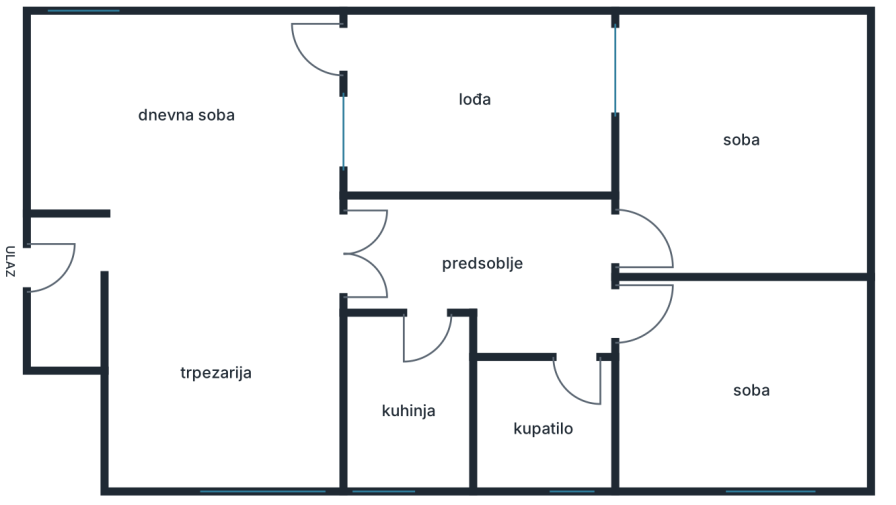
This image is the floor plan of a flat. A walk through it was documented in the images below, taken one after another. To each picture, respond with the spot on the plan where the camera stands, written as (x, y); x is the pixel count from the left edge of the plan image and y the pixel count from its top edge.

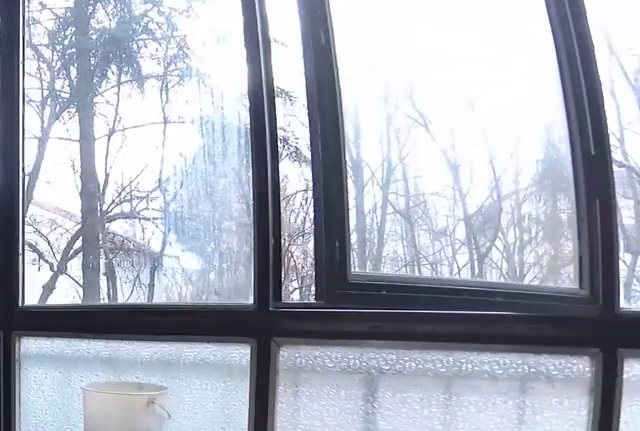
(570, 118)
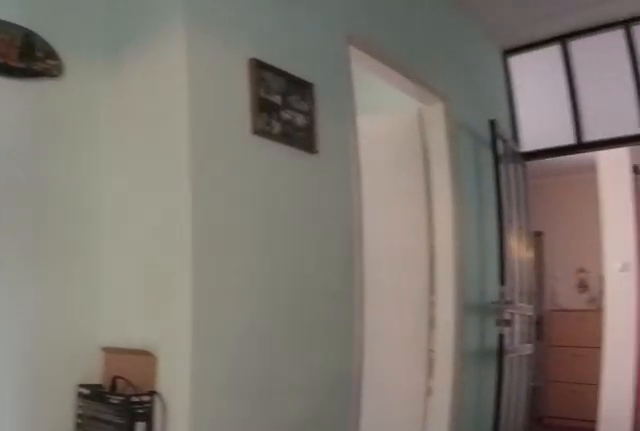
(561, 255)
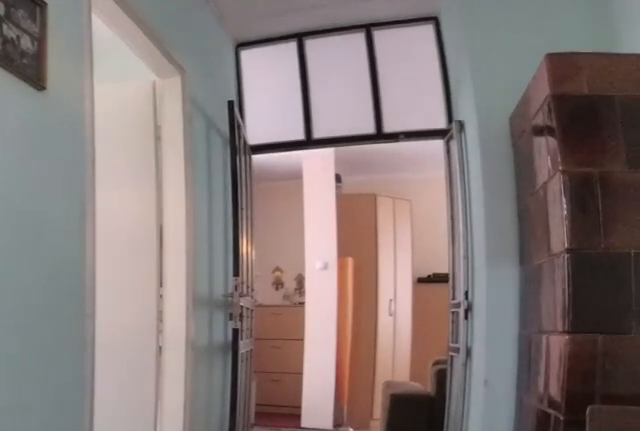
(533, 265)
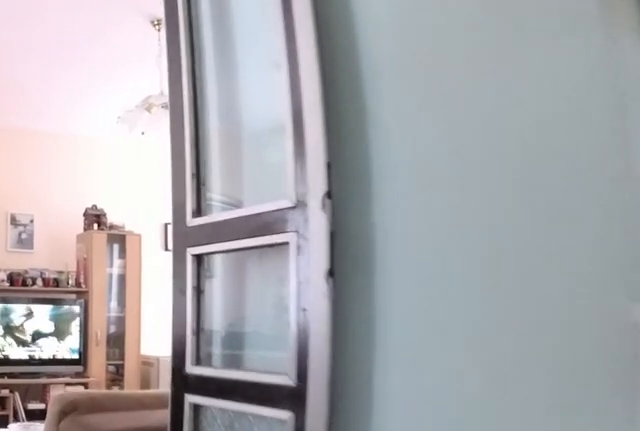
(382, 248)
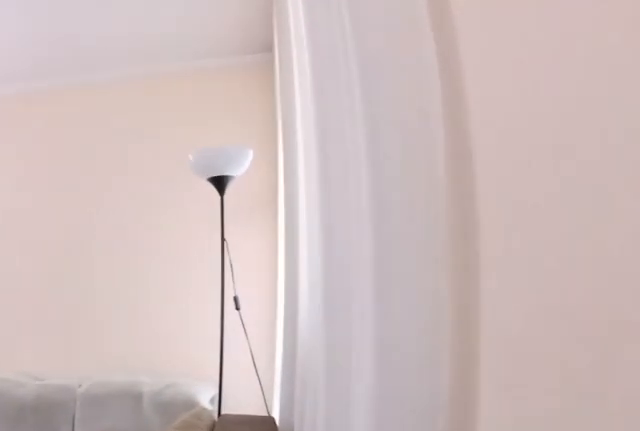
(328, 262)
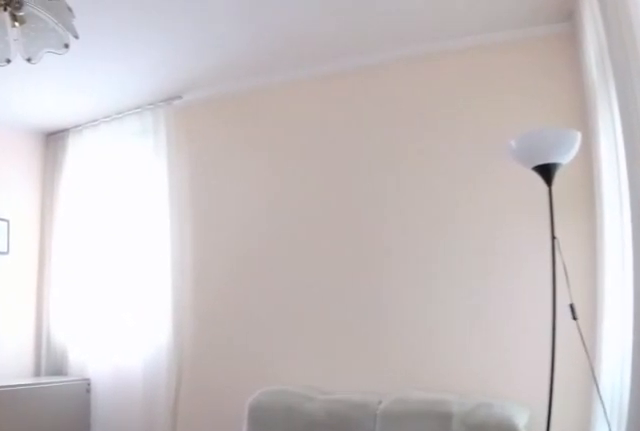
(325, 257)
